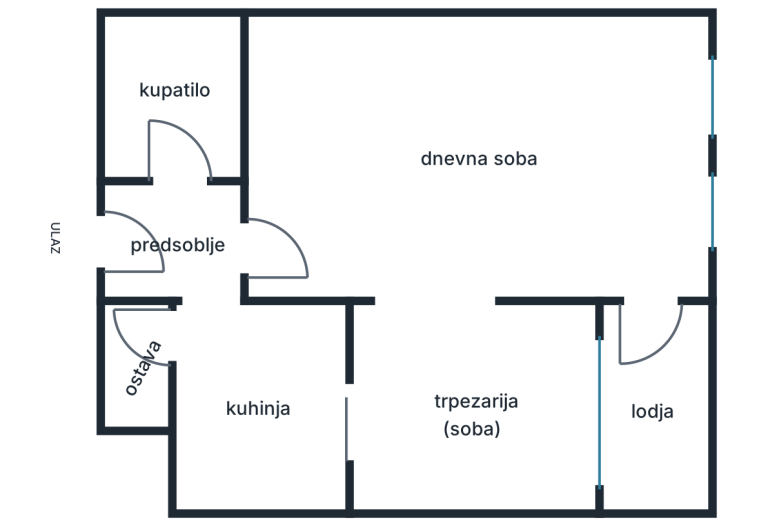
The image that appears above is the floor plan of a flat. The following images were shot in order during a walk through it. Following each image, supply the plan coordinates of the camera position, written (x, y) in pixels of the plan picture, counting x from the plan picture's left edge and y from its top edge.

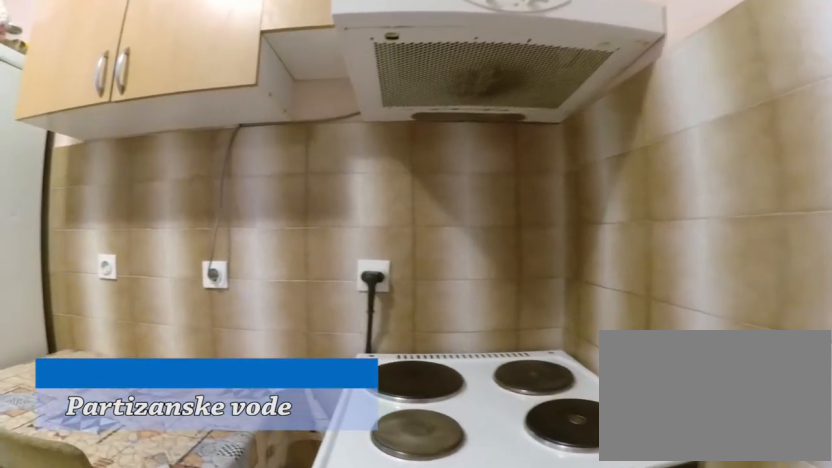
(206, 442)
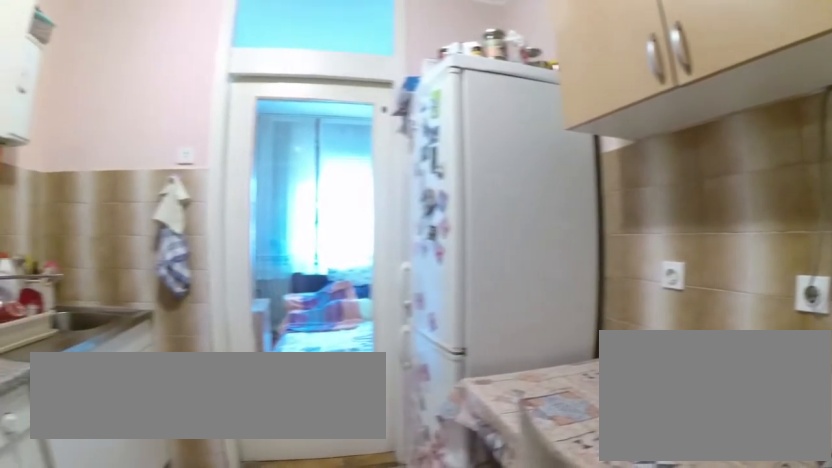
(183, 461)
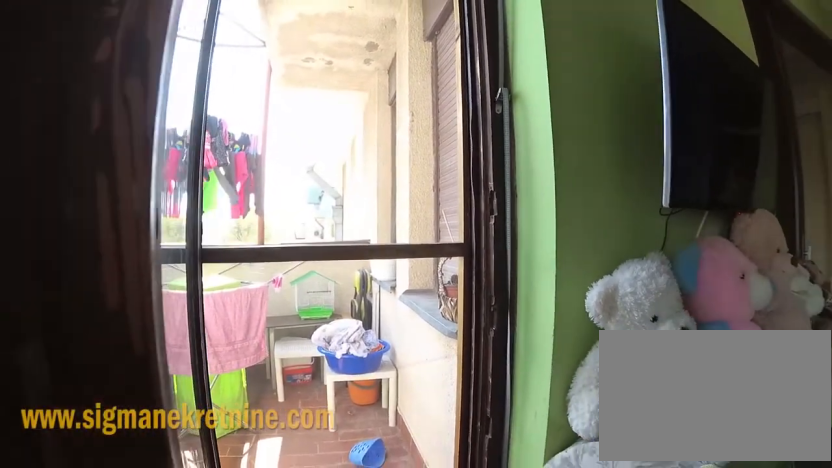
(653, 250)
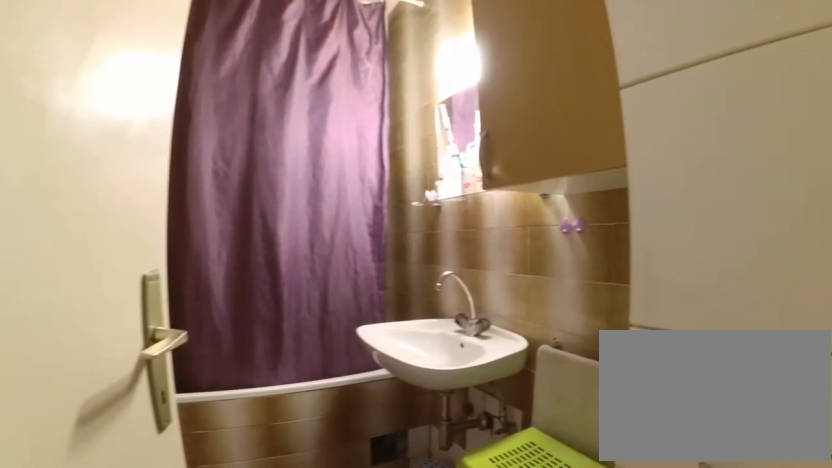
(189, 210)
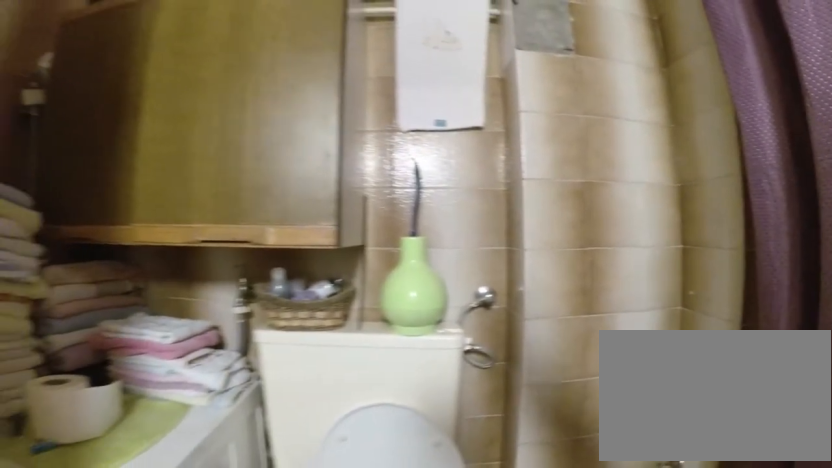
(196, 91)
